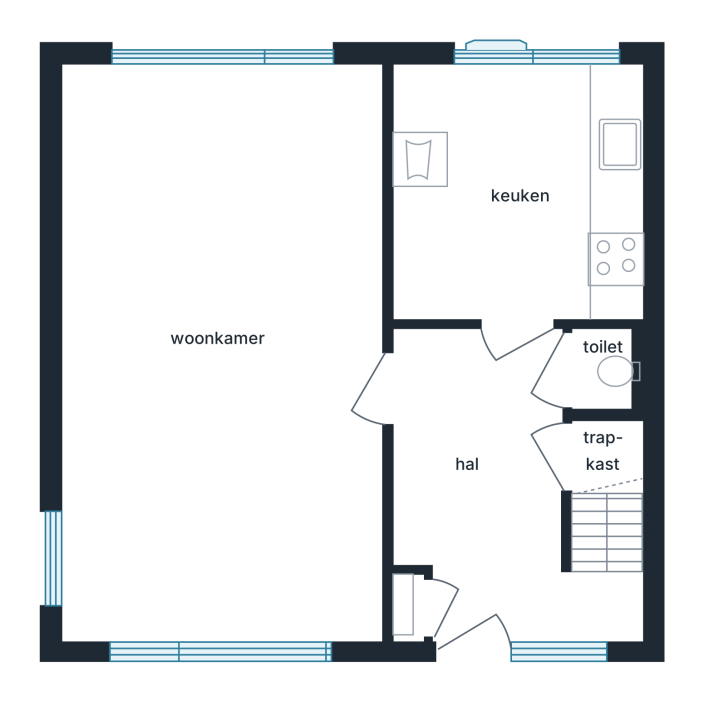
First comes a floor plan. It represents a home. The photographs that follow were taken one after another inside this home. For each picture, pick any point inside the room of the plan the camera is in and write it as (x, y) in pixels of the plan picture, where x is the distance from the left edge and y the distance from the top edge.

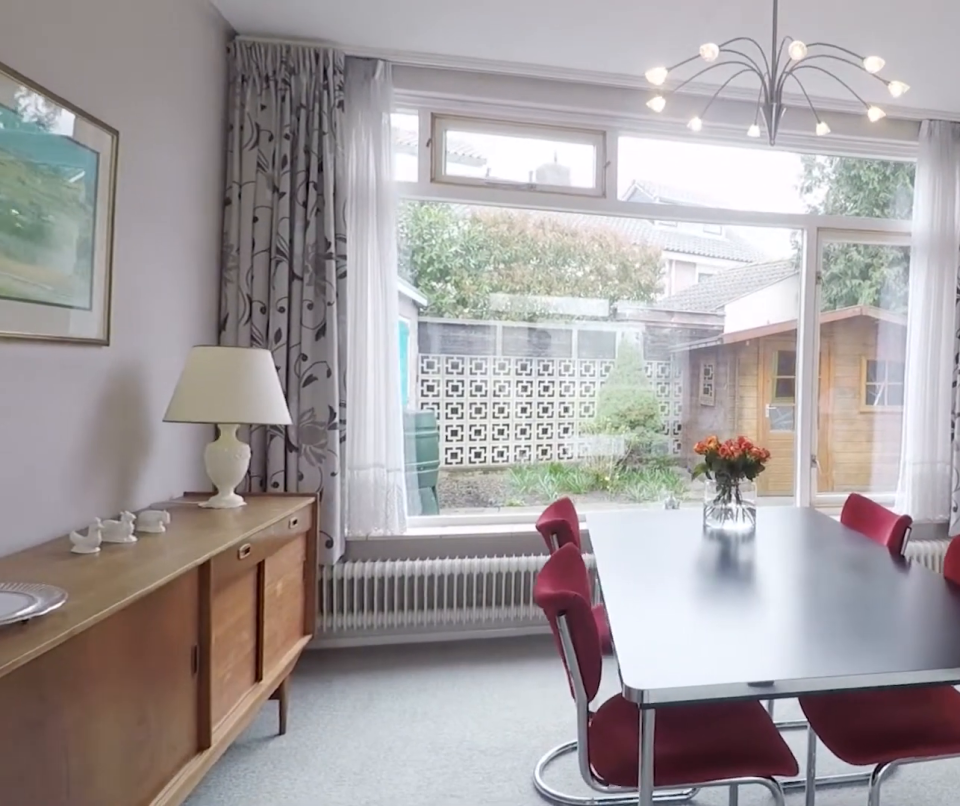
(152, 302)
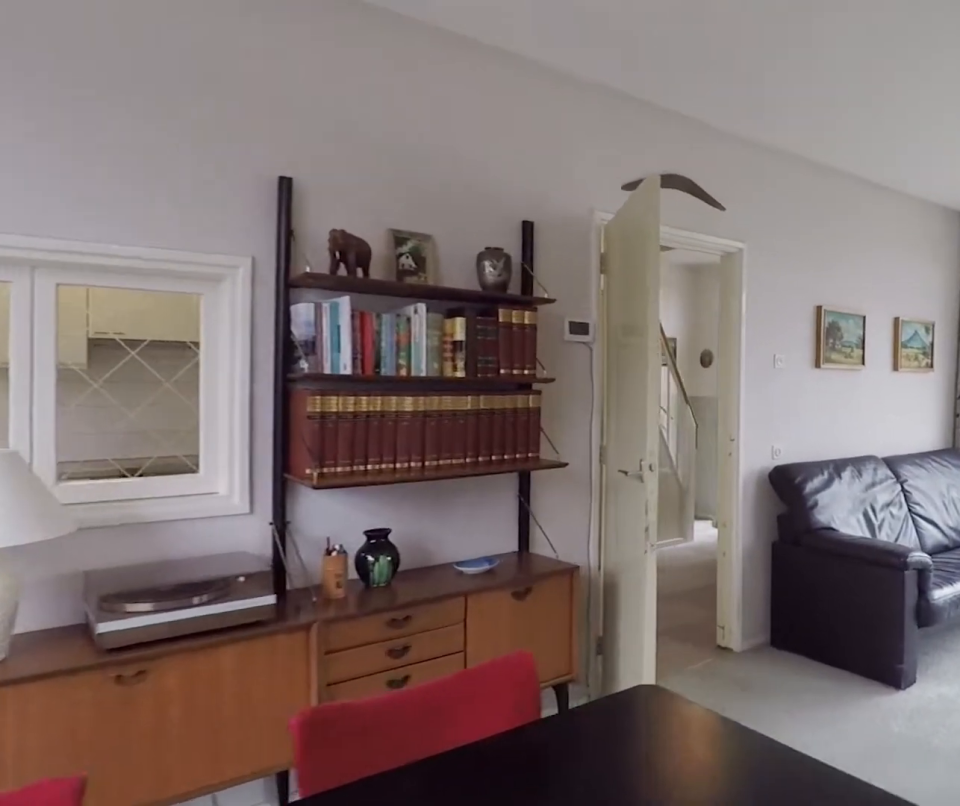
(152, 302)
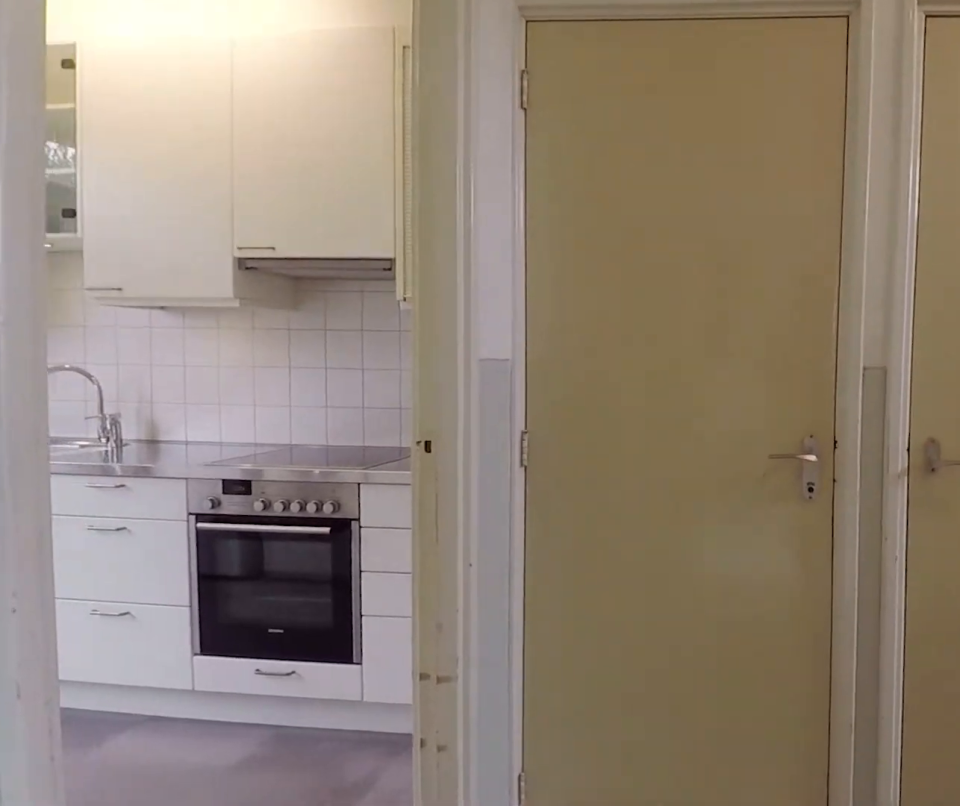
(494, 492)
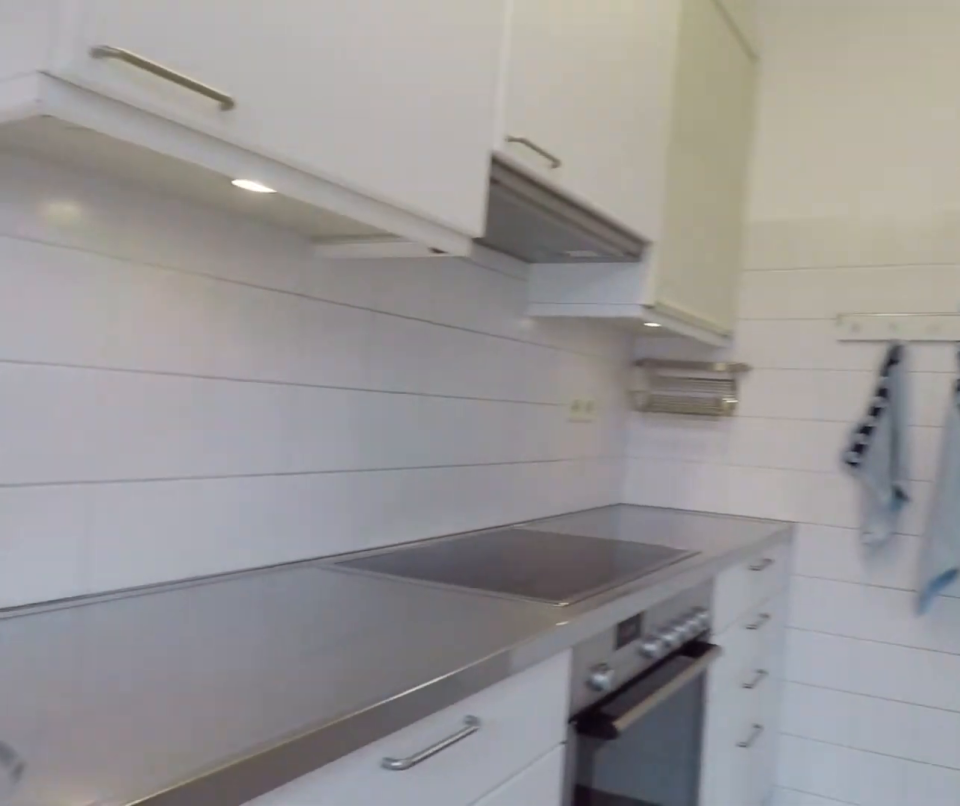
(520, 189)
